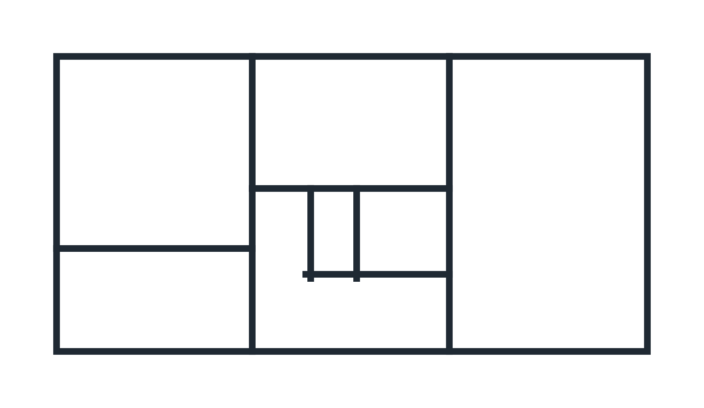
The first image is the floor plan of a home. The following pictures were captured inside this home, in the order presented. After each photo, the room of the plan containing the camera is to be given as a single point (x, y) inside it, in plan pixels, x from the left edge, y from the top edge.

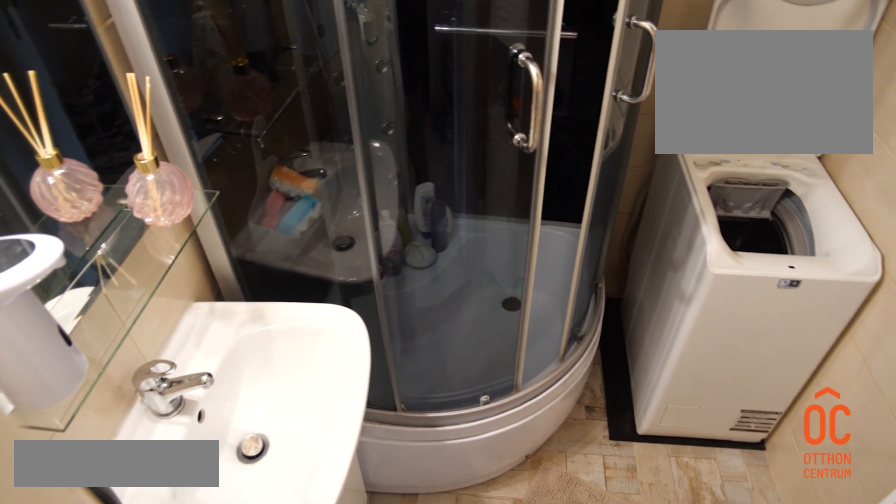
(404, 227)
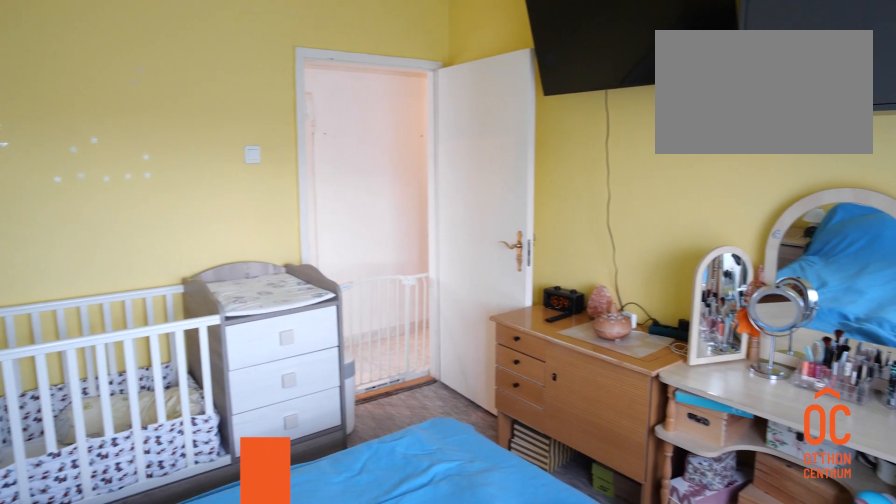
(154, 157)
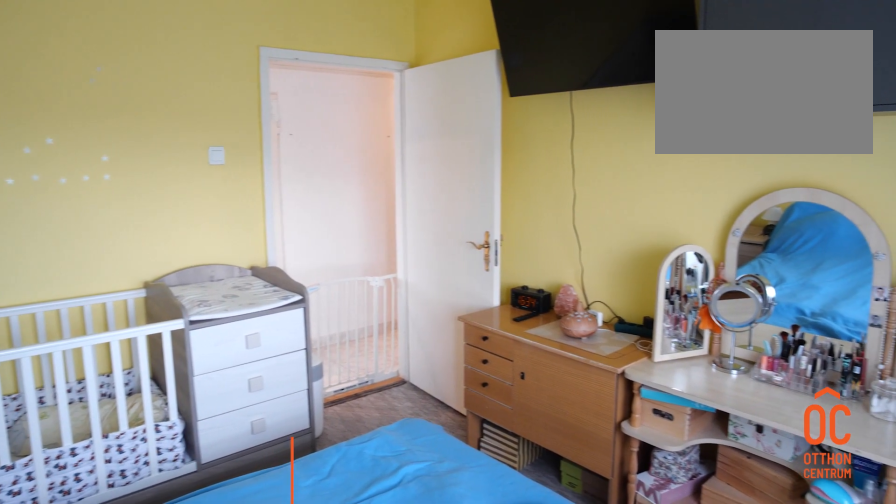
(154, 156)
